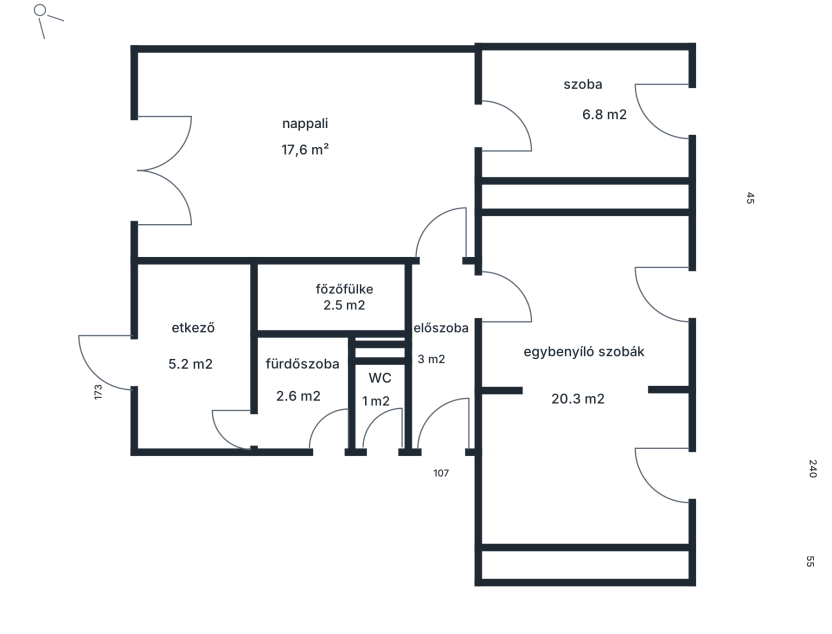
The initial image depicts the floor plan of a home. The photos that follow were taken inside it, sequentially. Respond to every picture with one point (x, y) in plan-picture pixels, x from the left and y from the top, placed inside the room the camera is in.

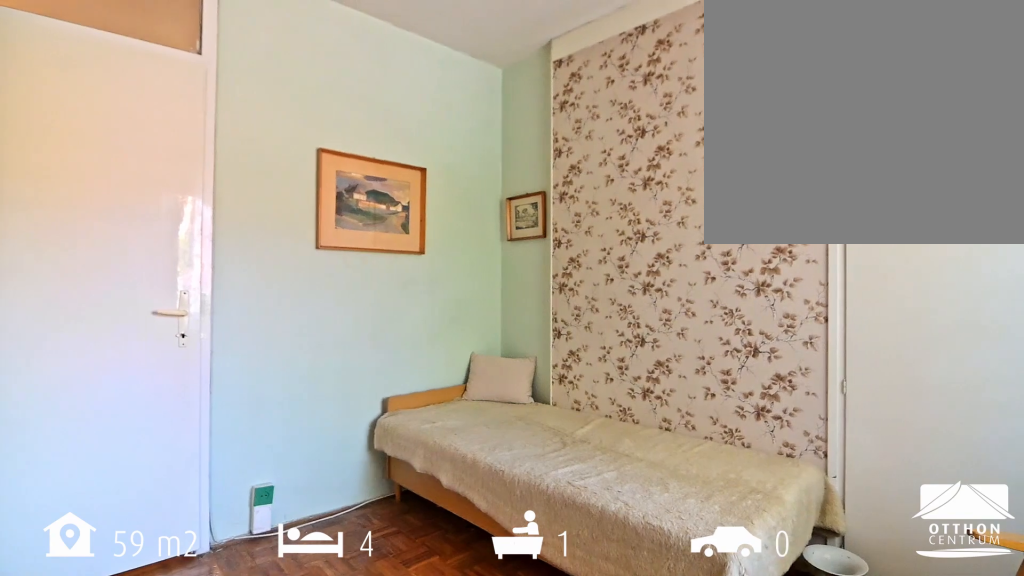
(577, 360)
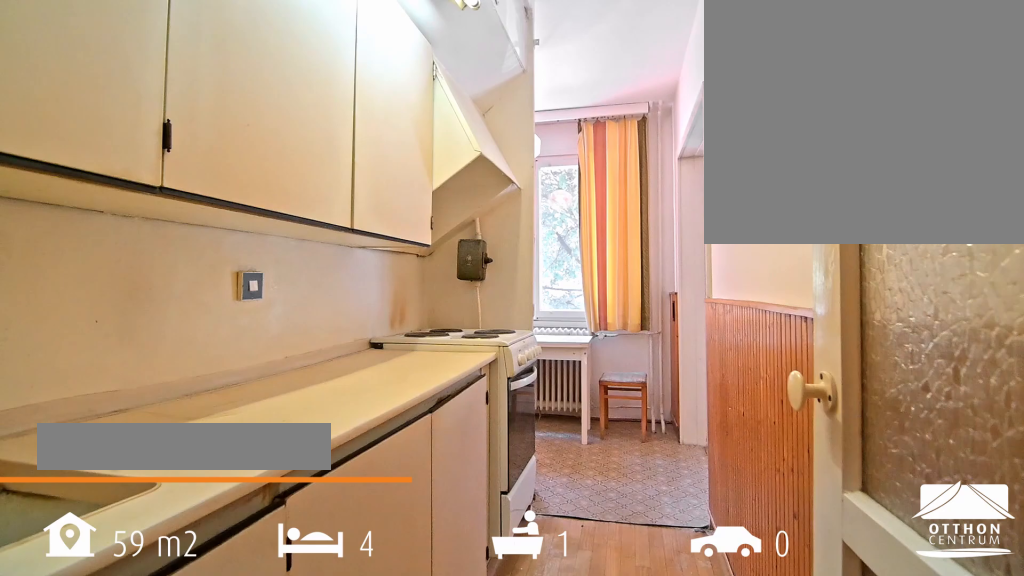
(327, 299)
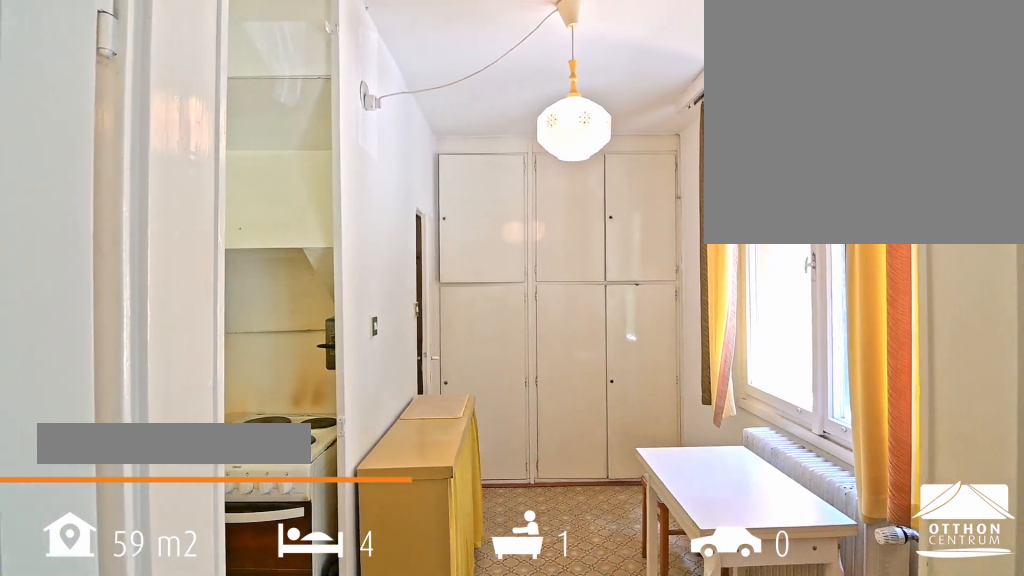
(194, 348)
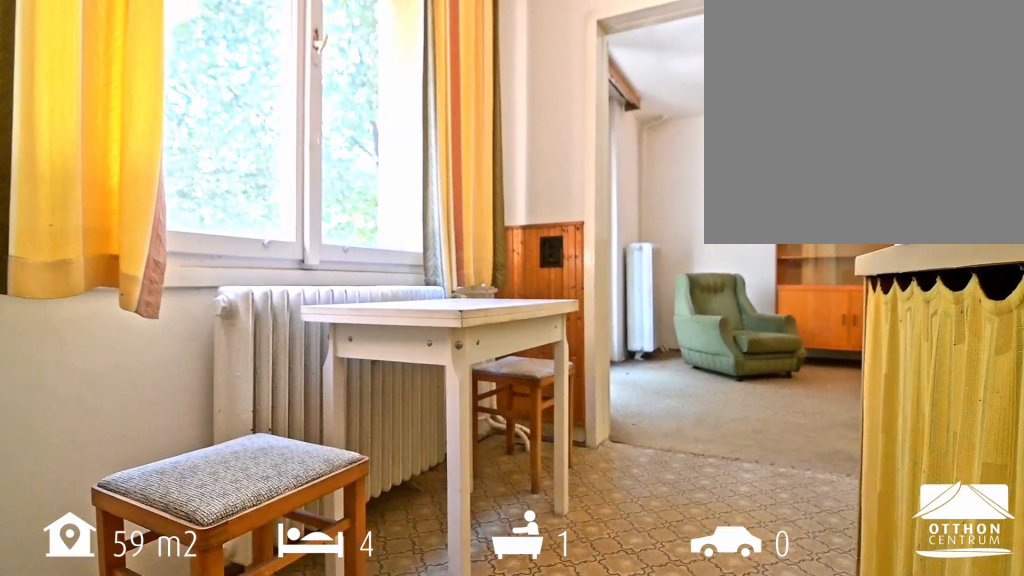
(194, 348)
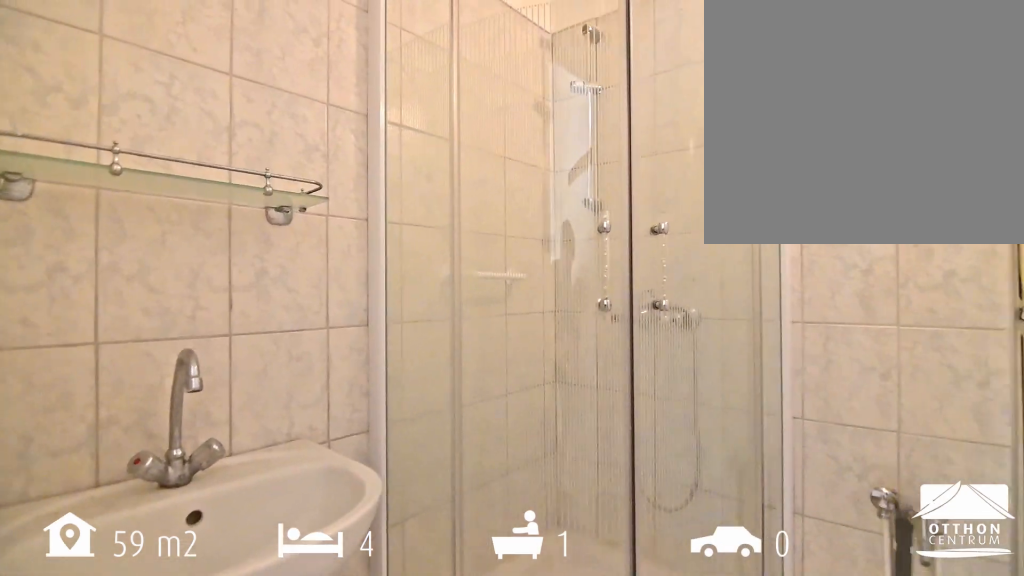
(304, 396)
